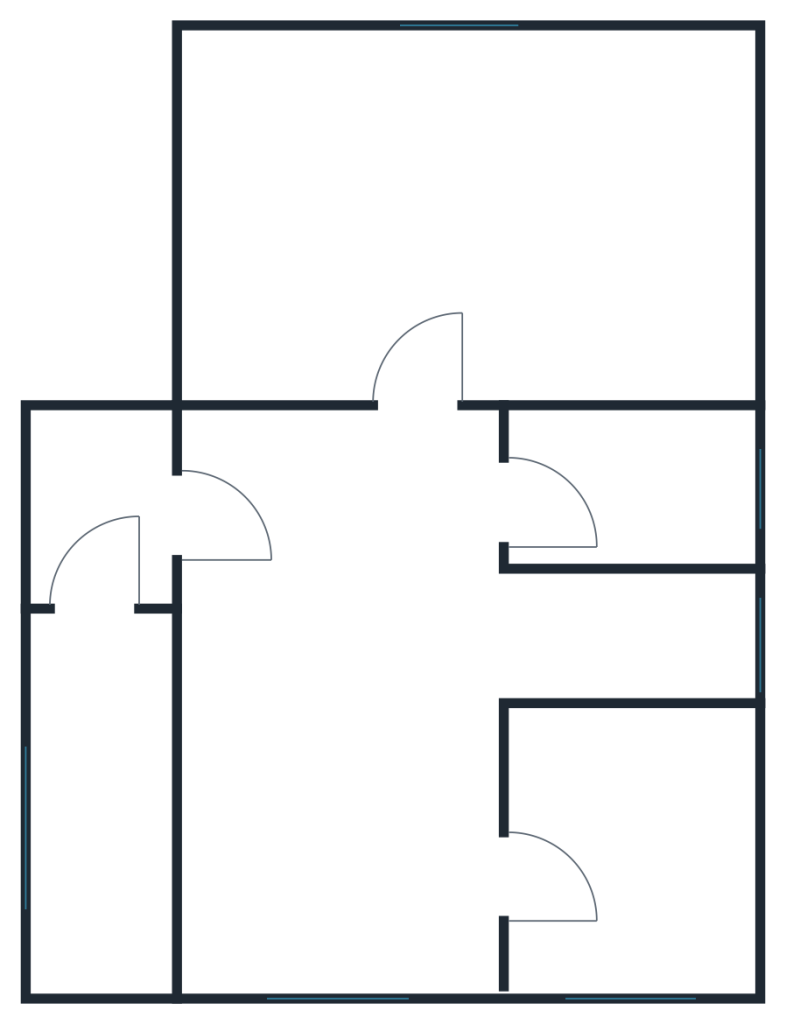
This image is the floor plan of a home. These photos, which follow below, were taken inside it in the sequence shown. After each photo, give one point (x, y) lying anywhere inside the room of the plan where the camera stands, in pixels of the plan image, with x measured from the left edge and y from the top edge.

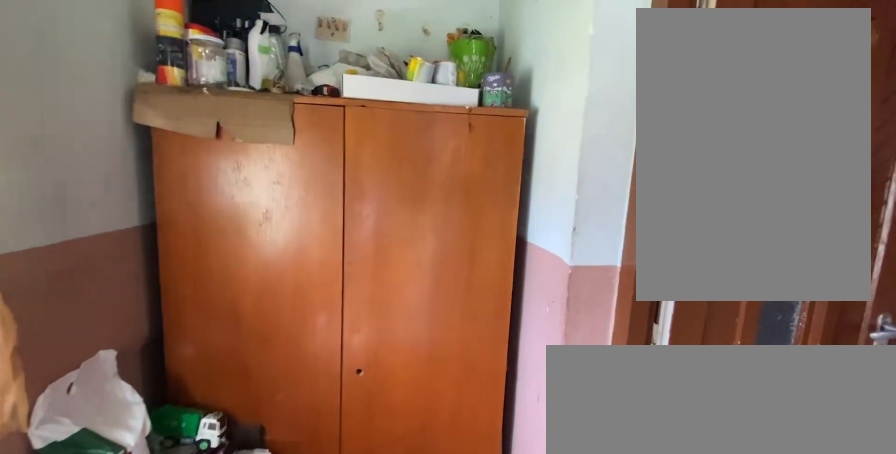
(108, 516)
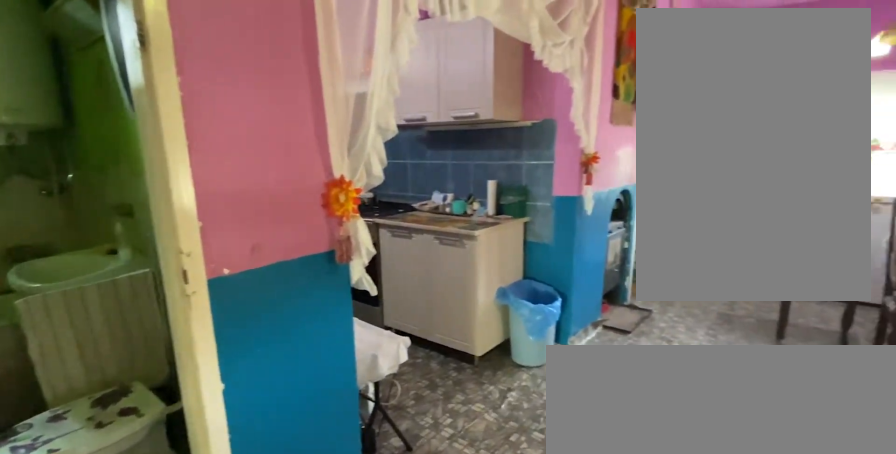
(349, 732)
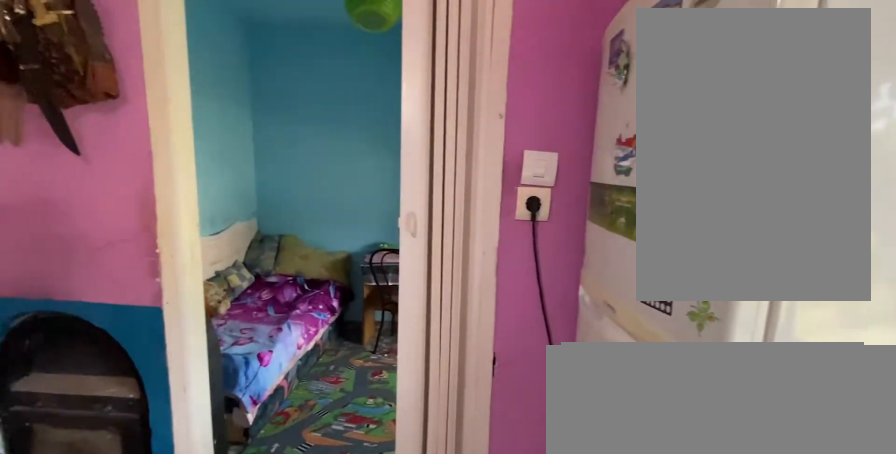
(349, 731)
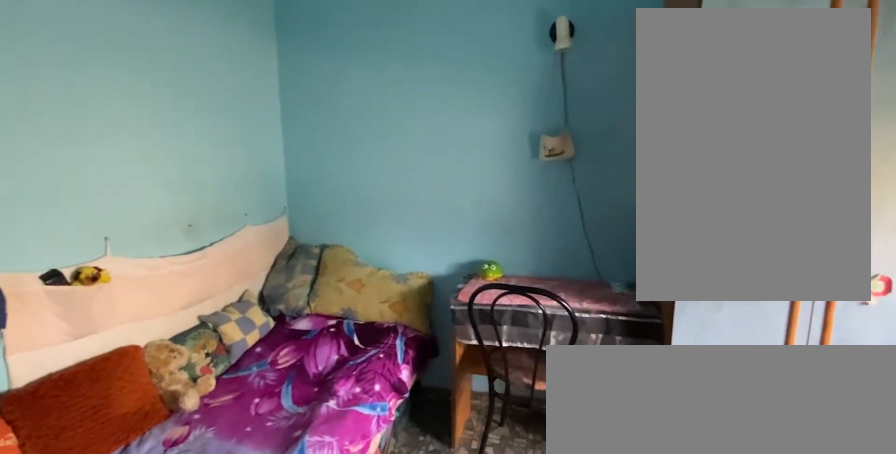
(628, 858)
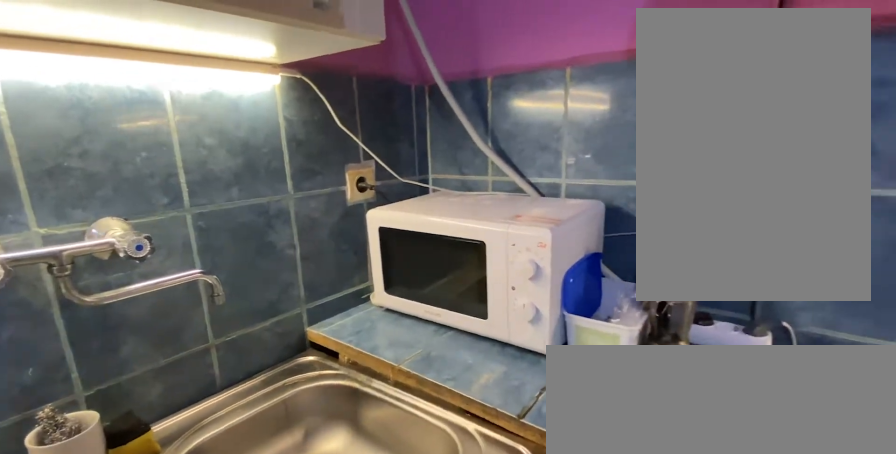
(628, 639)
